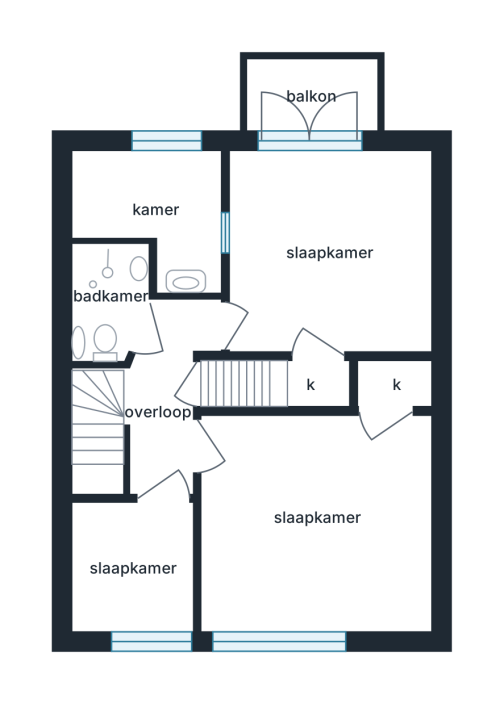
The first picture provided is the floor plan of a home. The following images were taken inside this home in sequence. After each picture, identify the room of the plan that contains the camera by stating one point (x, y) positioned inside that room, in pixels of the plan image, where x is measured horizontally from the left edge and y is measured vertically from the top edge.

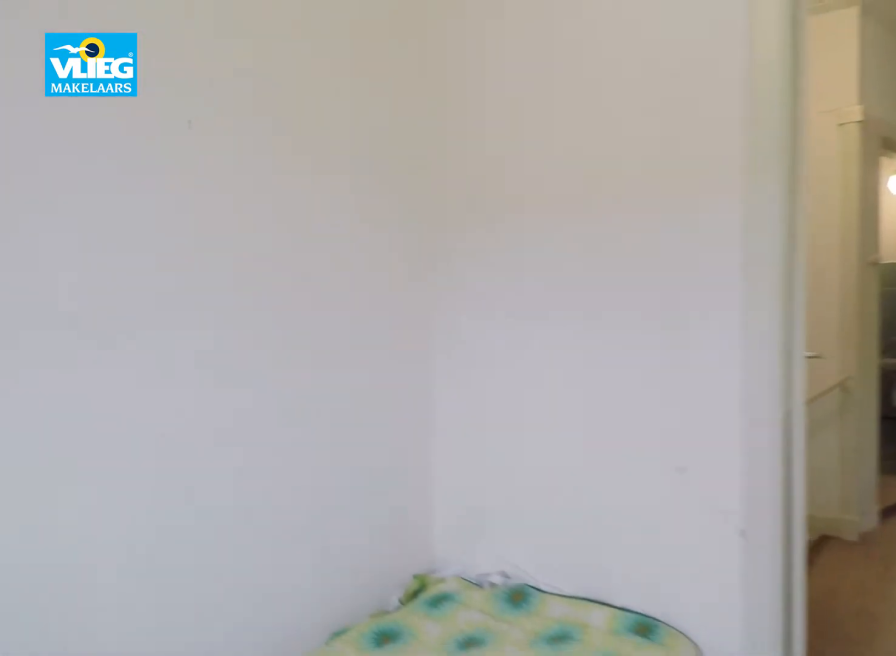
(128, 569)
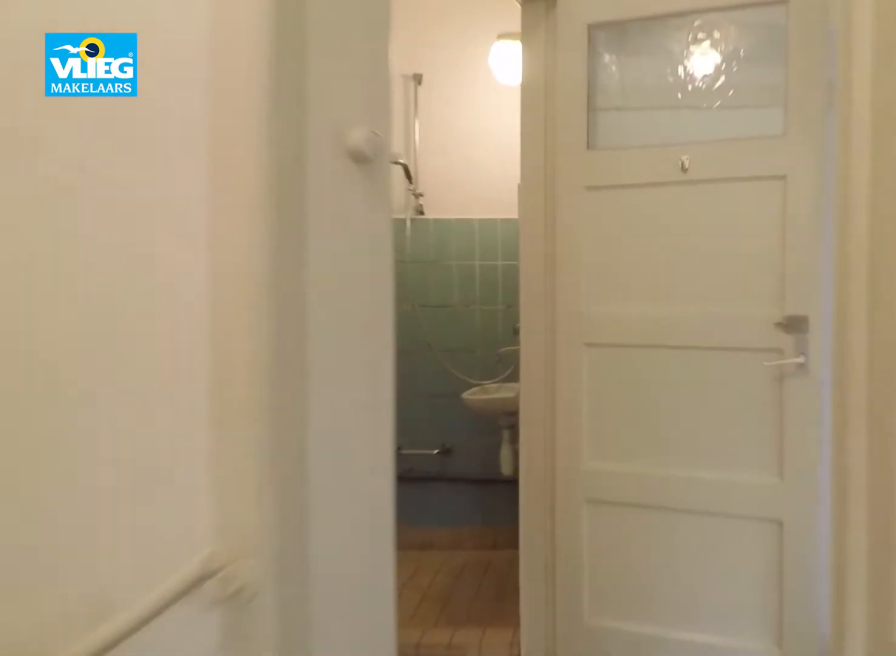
(152, 406)
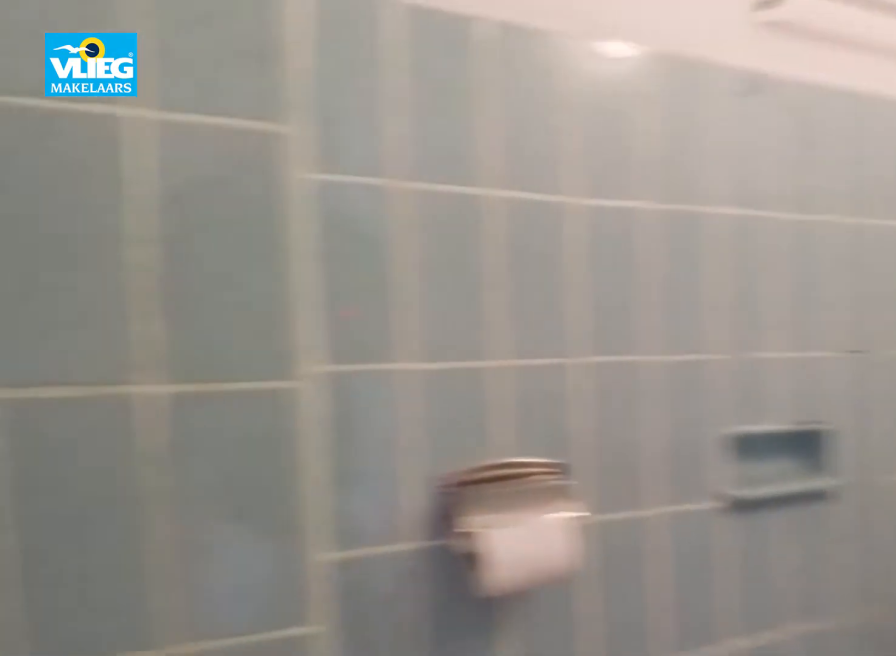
(106, 300)
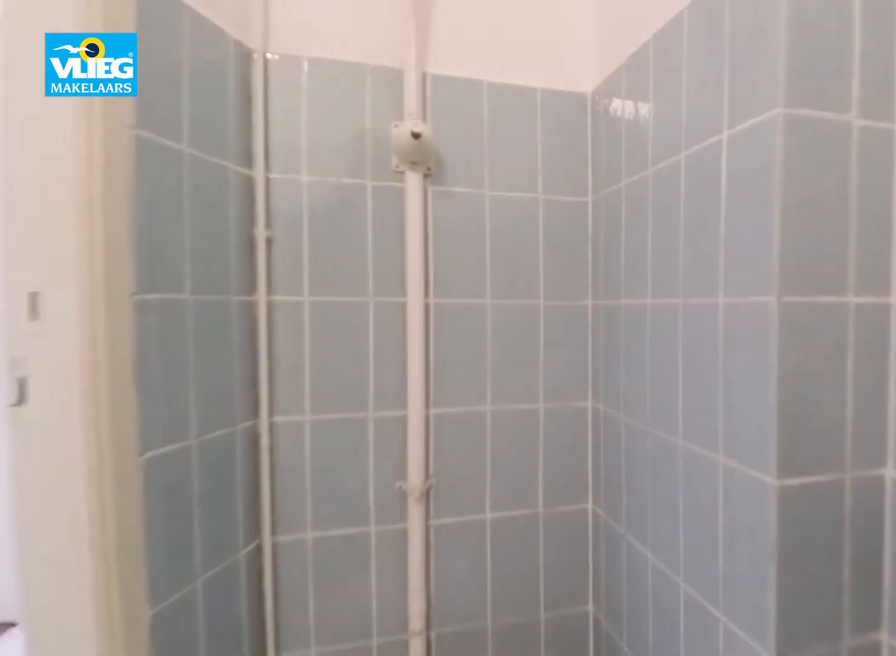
(106, 300)
